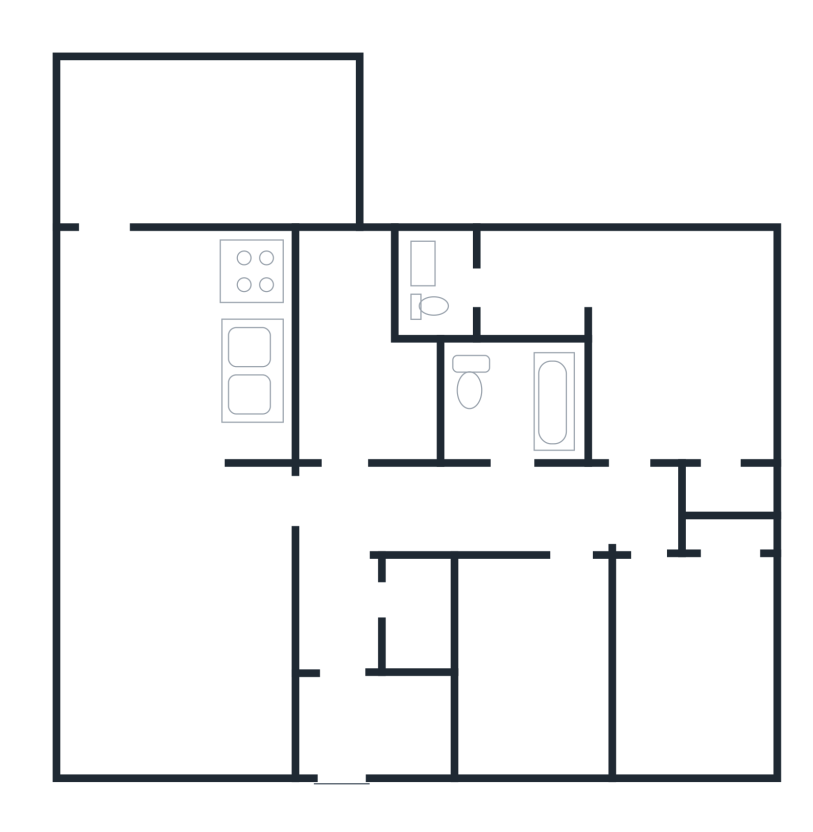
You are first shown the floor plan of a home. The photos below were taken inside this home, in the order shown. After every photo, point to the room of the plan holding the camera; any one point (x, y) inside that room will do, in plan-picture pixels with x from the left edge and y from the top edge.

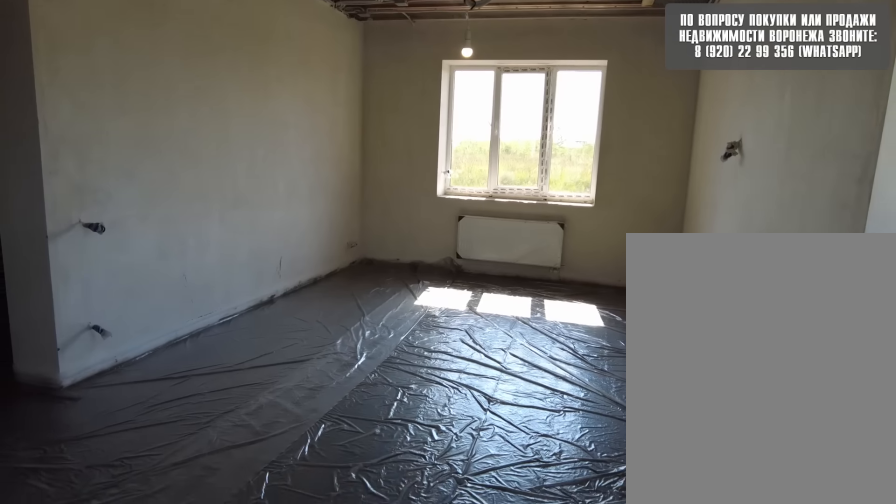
(141, 355)
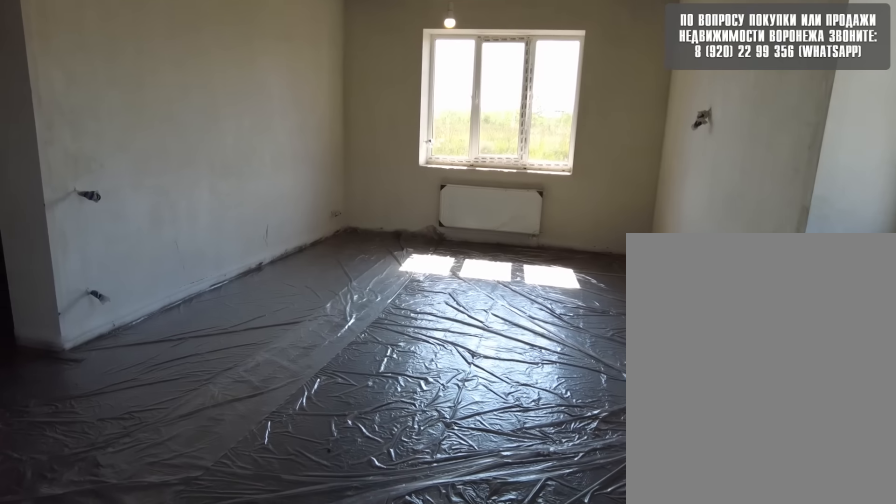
(141, 332)
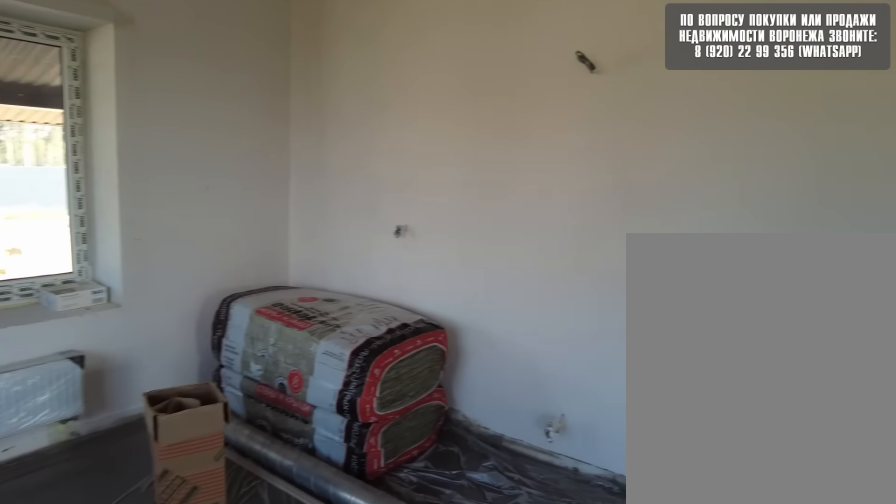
(142, 299)
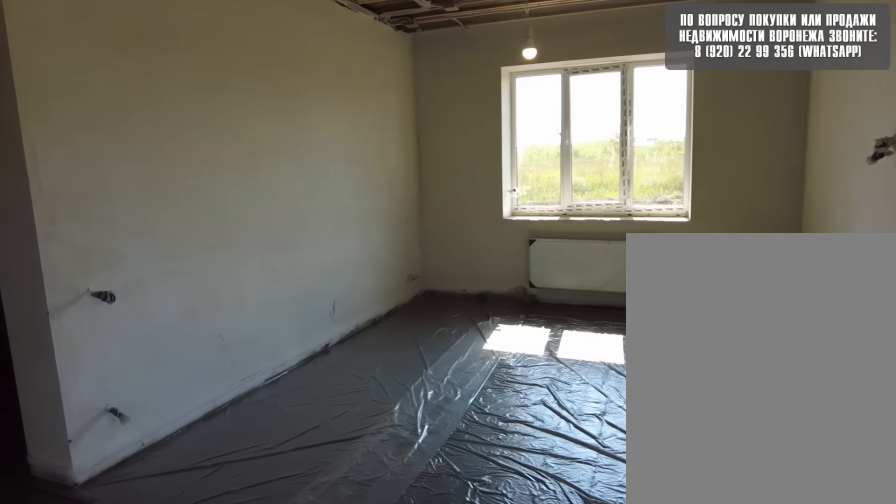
(141, 301)
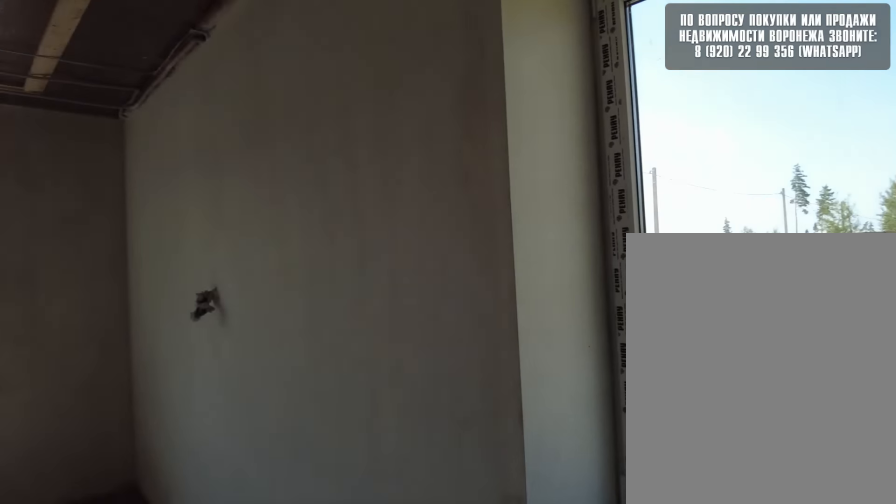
(143, 301)
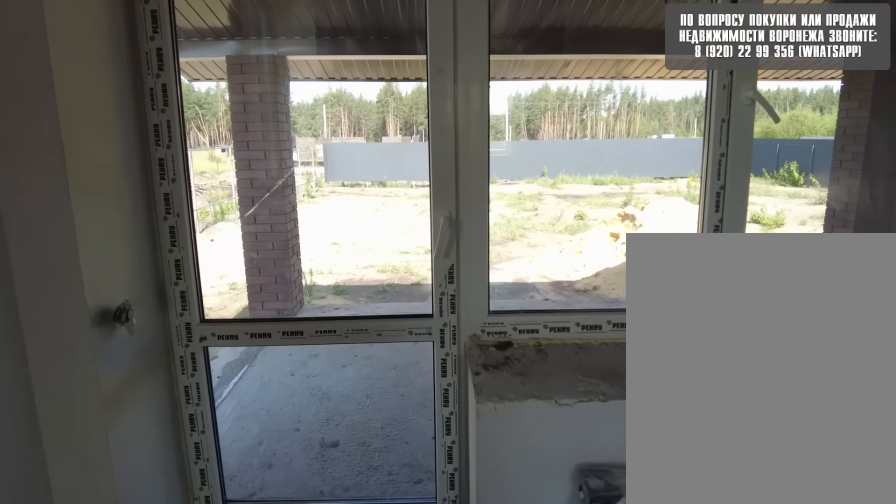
(145, 290)
